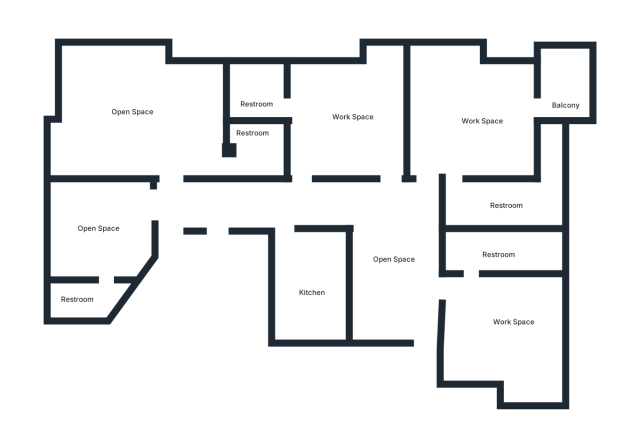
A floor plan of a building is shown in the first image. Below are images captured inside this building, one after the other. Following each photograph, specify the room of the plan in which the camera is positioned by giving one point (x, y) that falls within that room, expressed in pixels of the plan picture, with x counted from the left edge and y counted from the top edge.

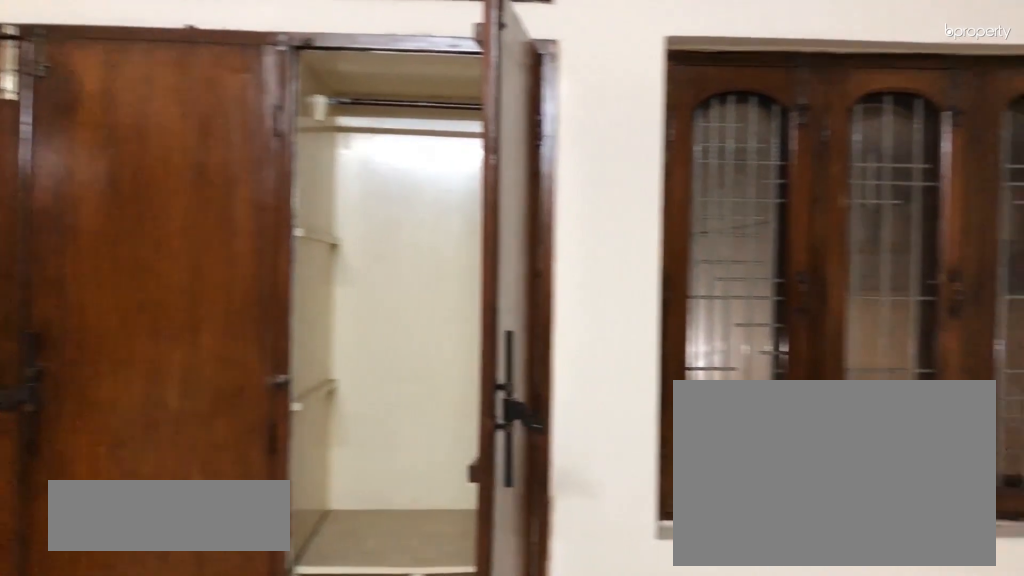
(499, 322)
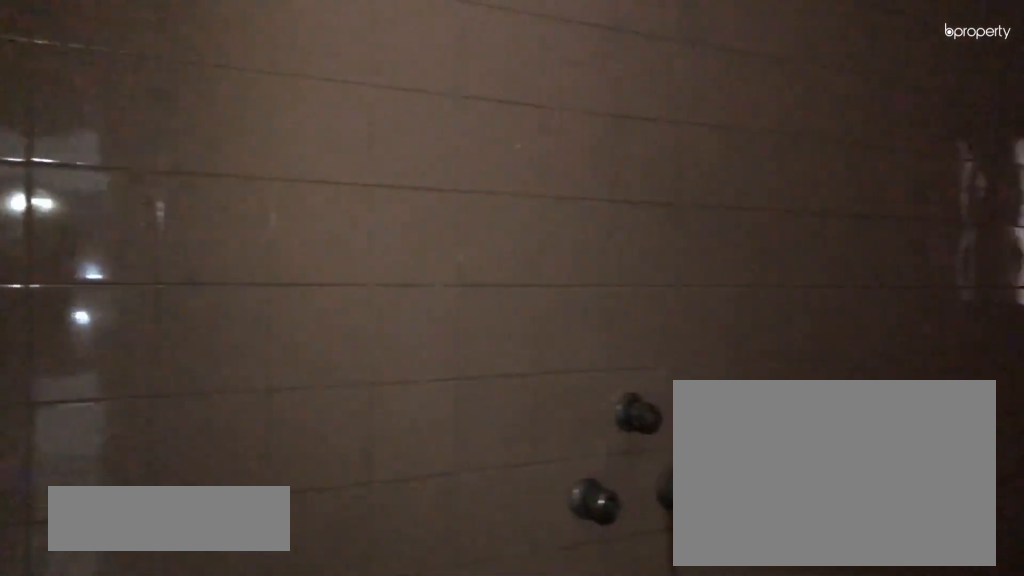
(507, 248)
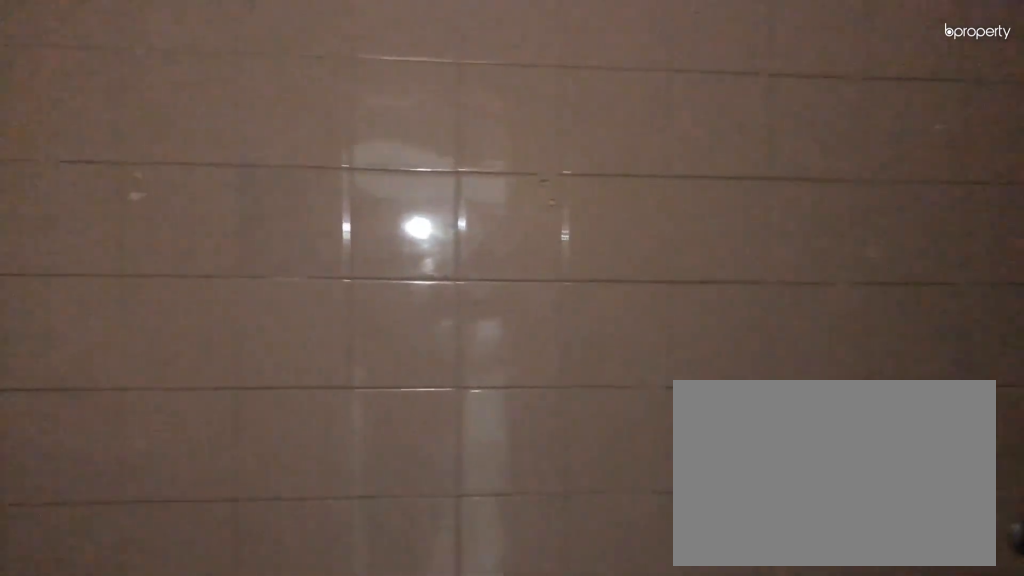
(507, 248)
